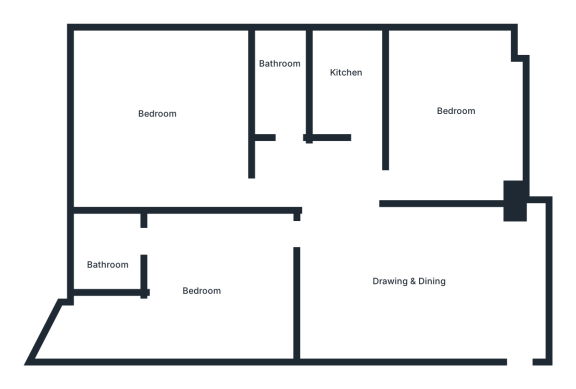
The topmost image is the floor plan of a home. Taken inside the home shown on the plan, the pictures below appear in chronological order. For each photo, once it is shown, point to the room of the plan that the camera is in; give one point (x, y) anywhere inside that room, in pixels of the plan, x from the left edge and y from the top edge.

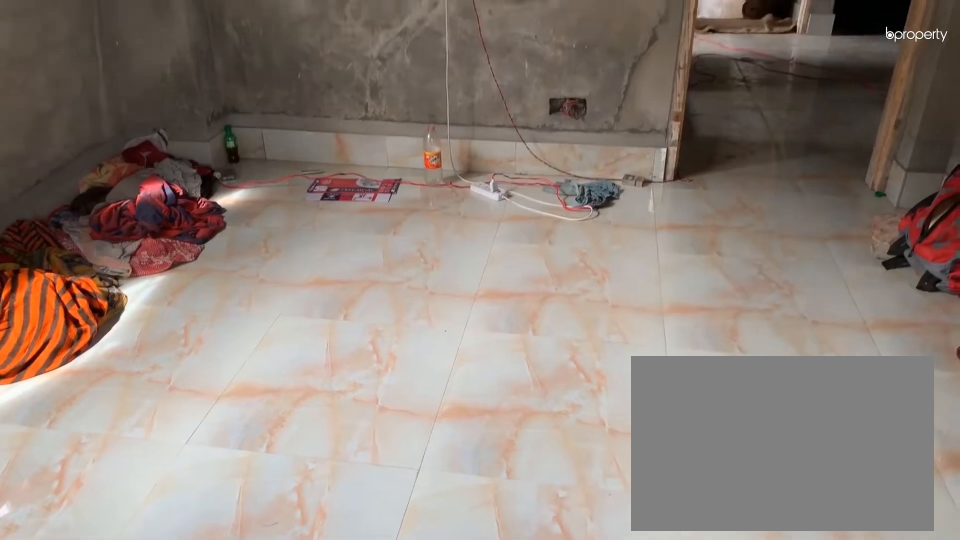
(158, 110)
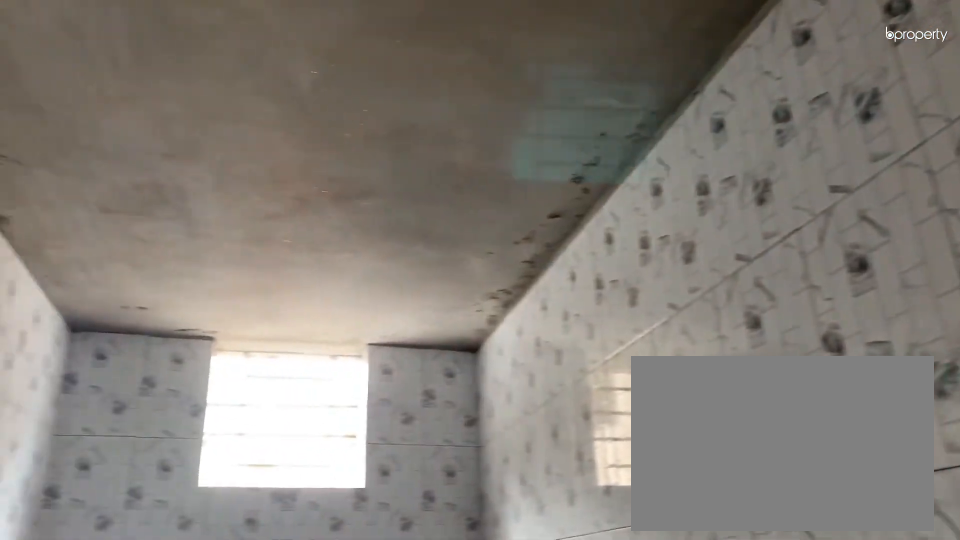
(279, 72)
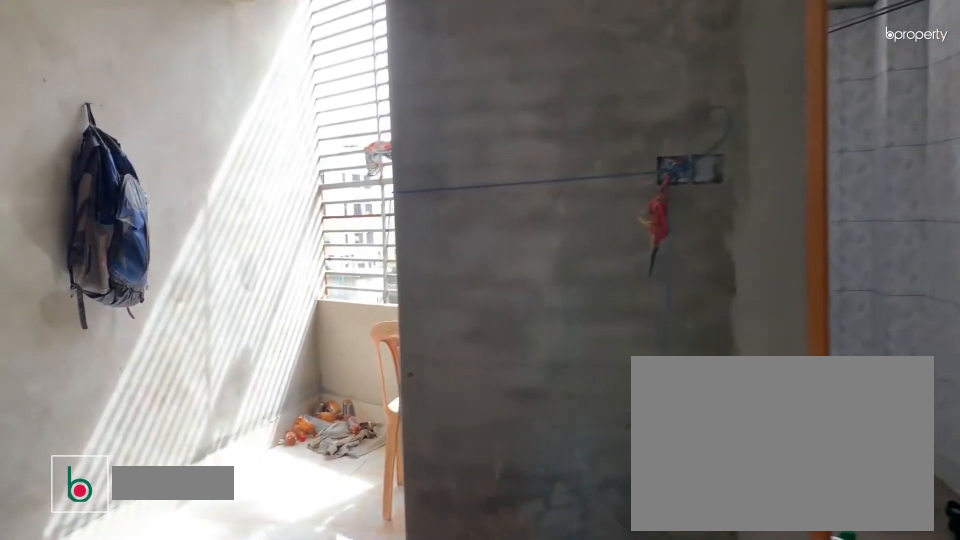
(209, 283)
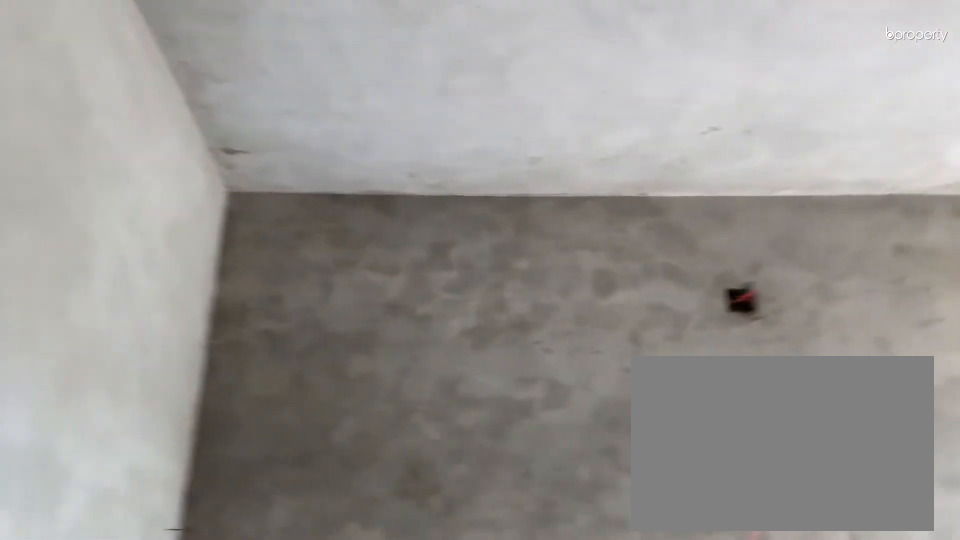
(209, 283)
